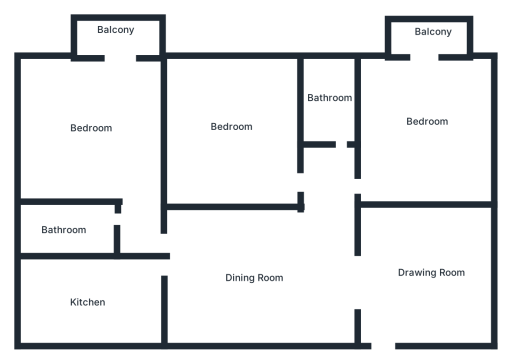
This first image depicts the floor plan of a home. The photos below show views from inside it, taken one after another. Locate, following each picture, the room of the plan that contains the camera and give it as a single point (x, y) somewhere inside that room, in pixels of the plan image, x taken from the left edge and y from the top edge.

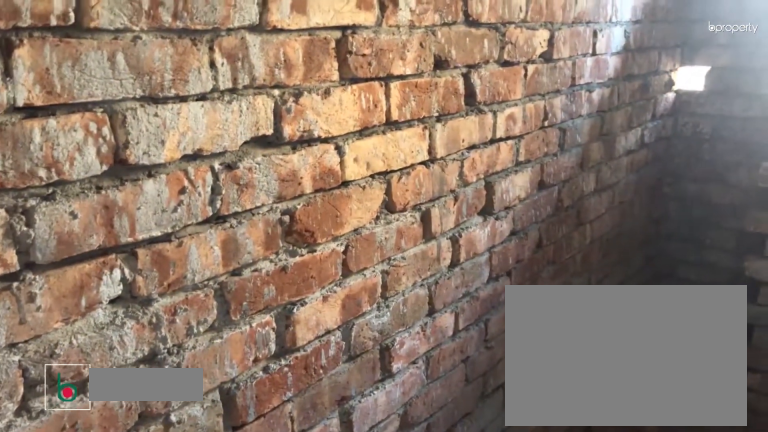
(328, 98)
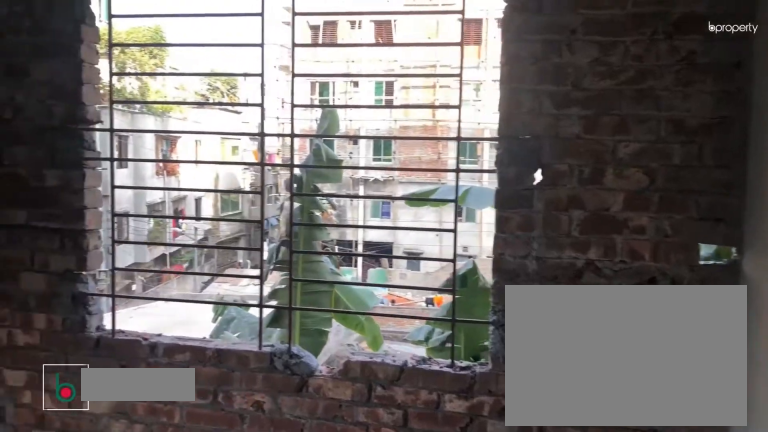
(421, 128)
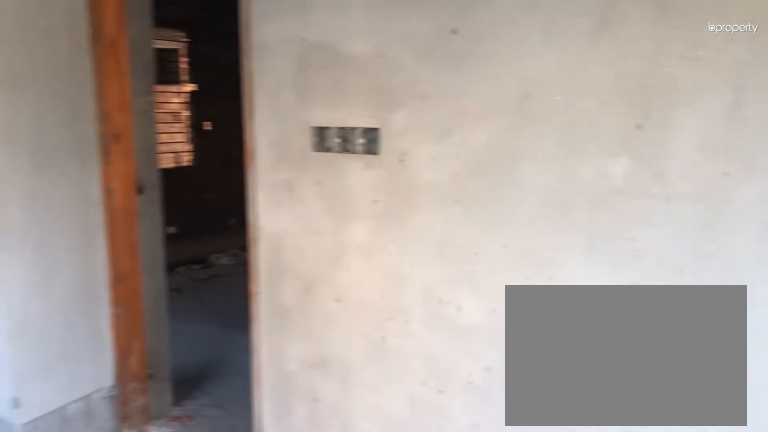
(421, 125)
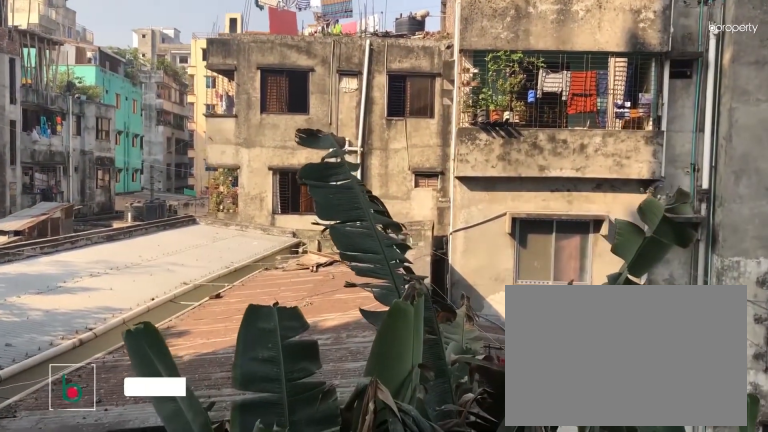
(424, 40)
